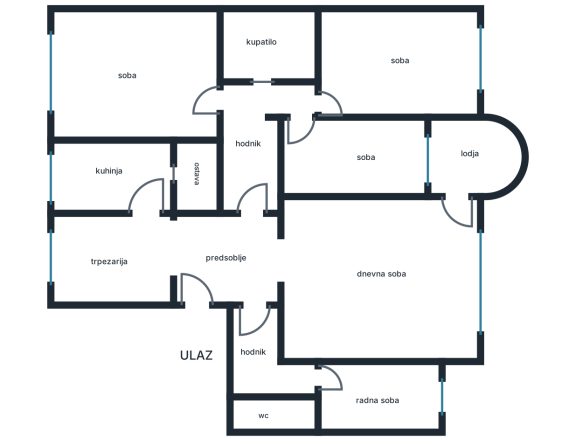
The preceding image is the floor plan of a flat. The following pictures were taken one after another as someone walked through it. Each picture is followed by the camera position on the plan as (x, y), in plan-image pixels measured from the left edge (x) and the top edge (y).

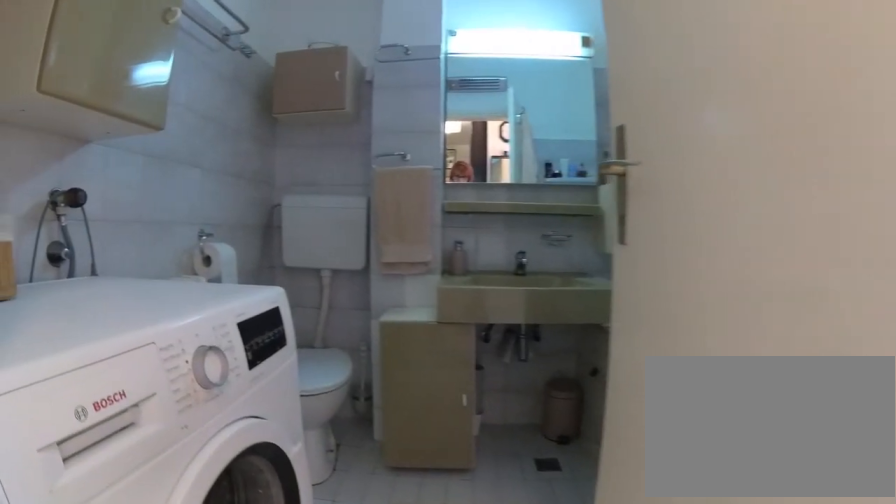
(261, 109)
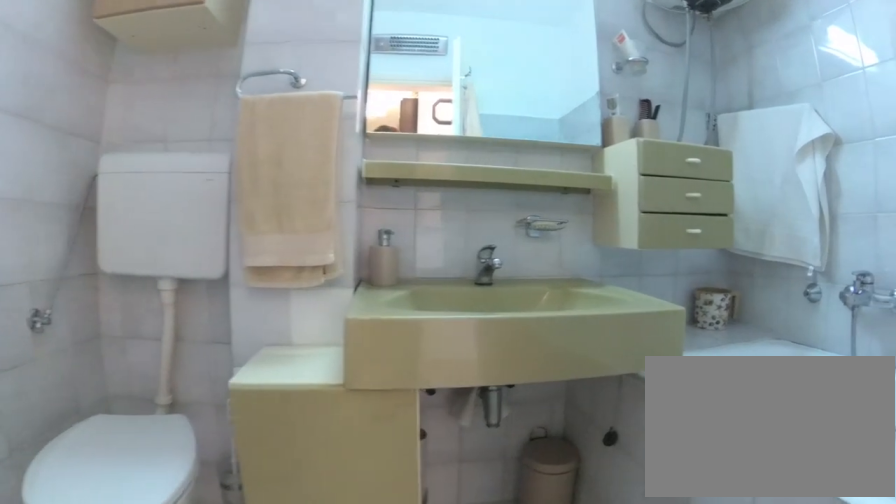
(263, 88)
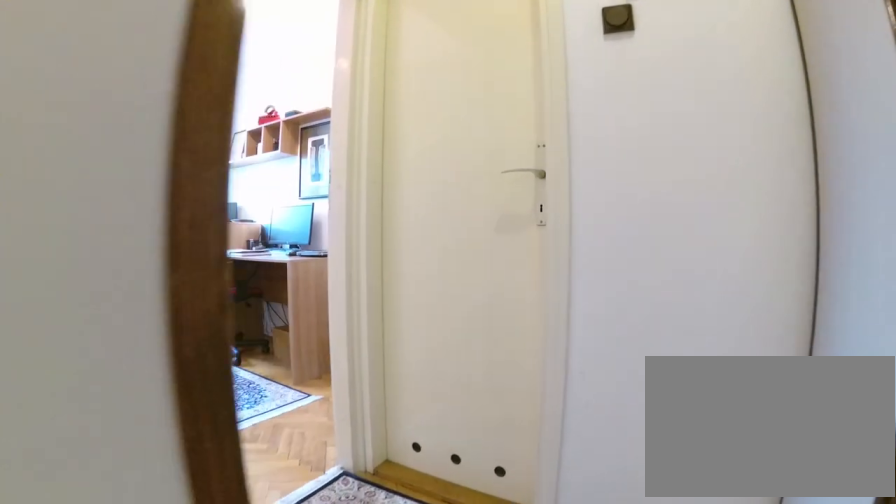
(251, 324)
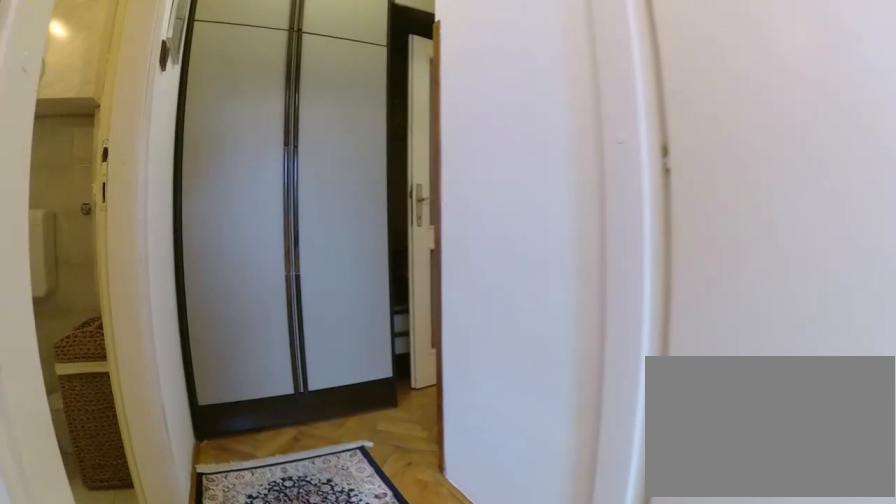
(356, 390)
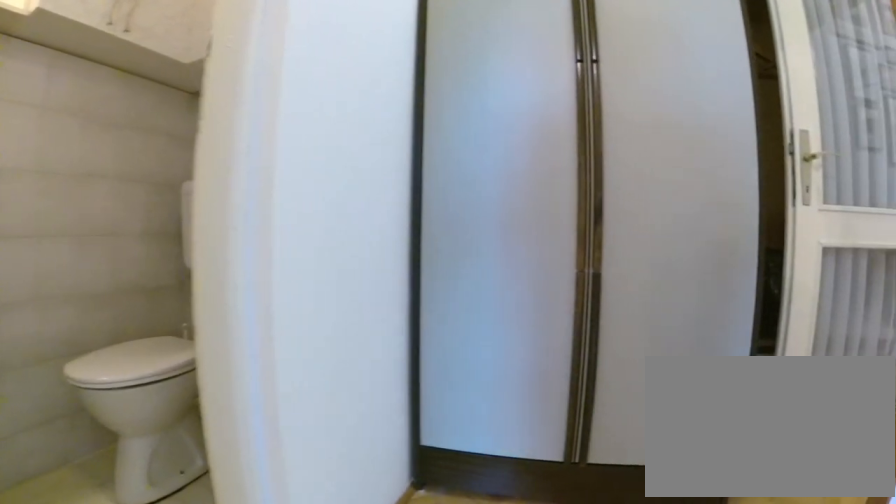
(314, 379)
